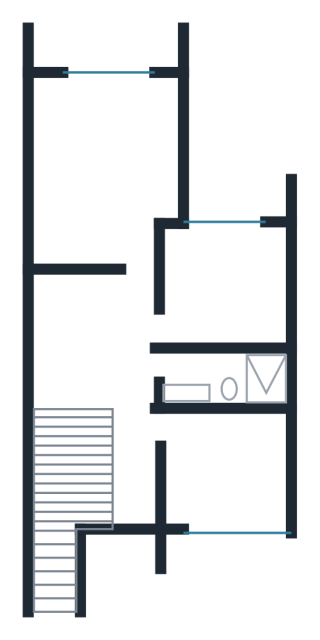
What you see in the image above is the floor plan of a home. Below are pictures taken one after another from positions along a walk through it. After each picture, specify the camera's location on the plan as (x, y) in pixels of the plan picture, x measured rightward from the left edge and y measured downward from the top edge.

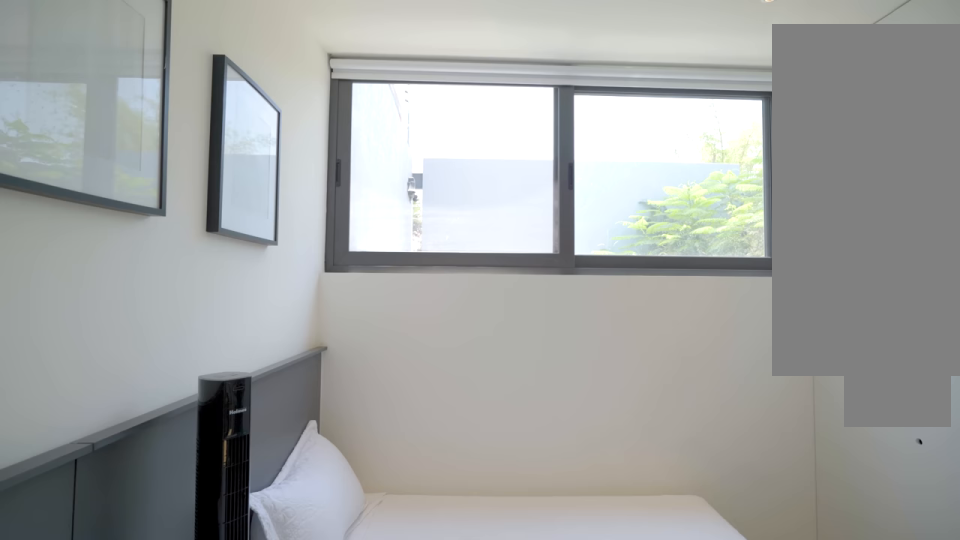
(192, 485)
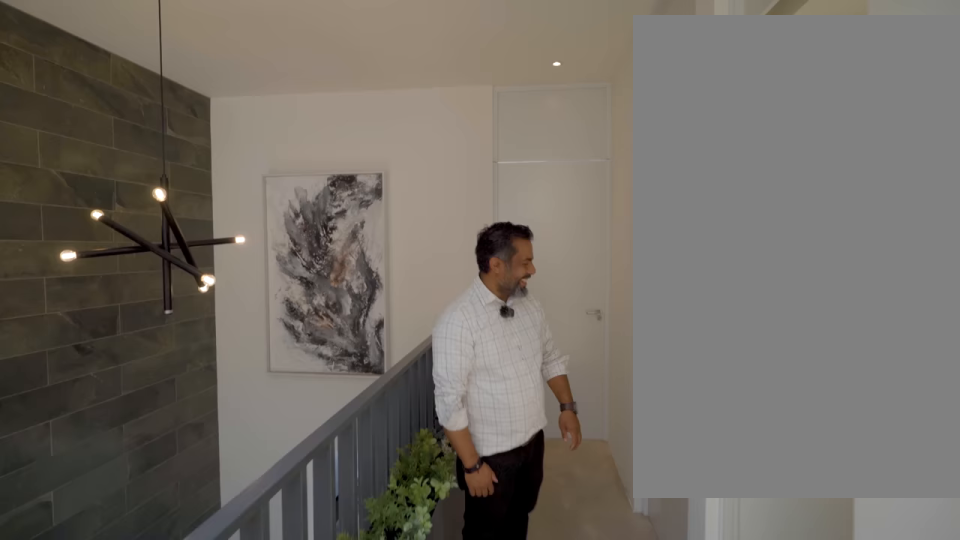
(138, 358)
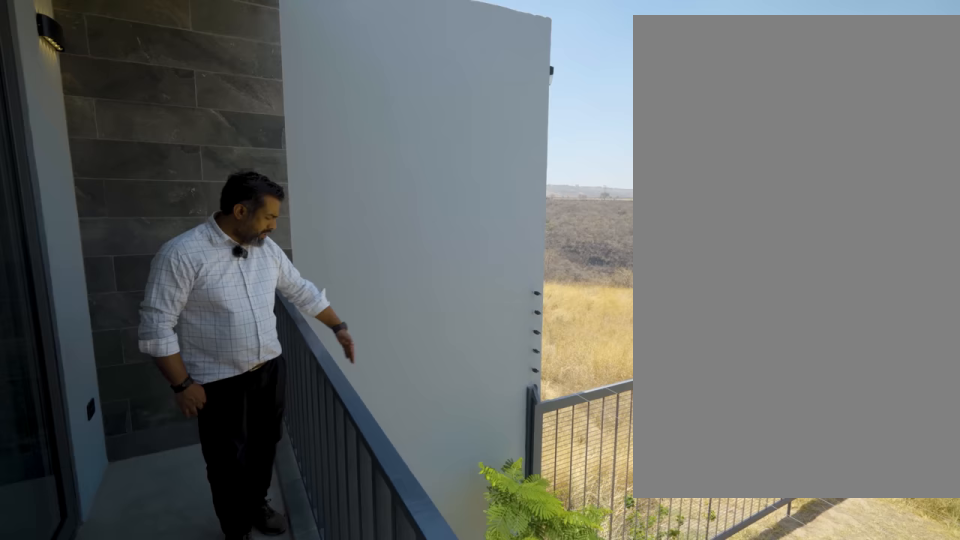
(103, 53)
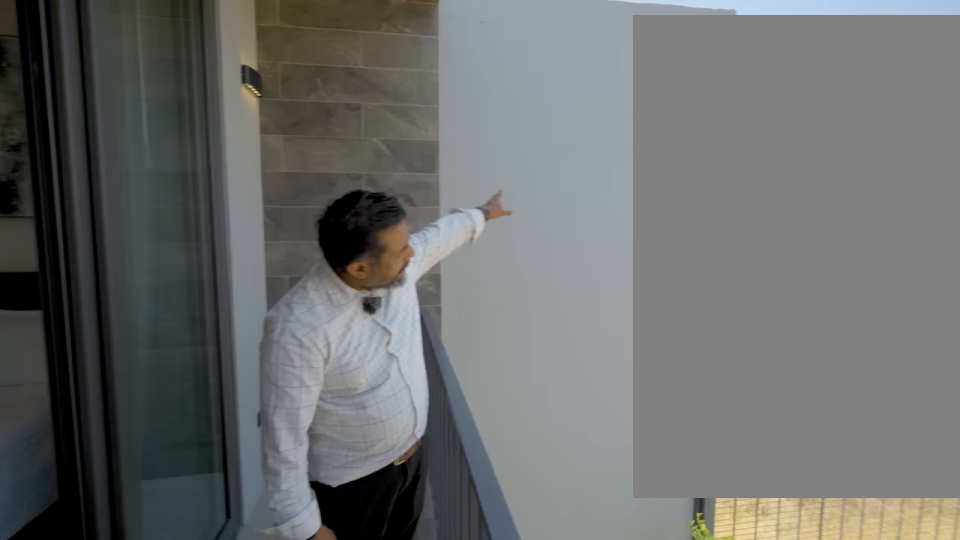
(121, 53)
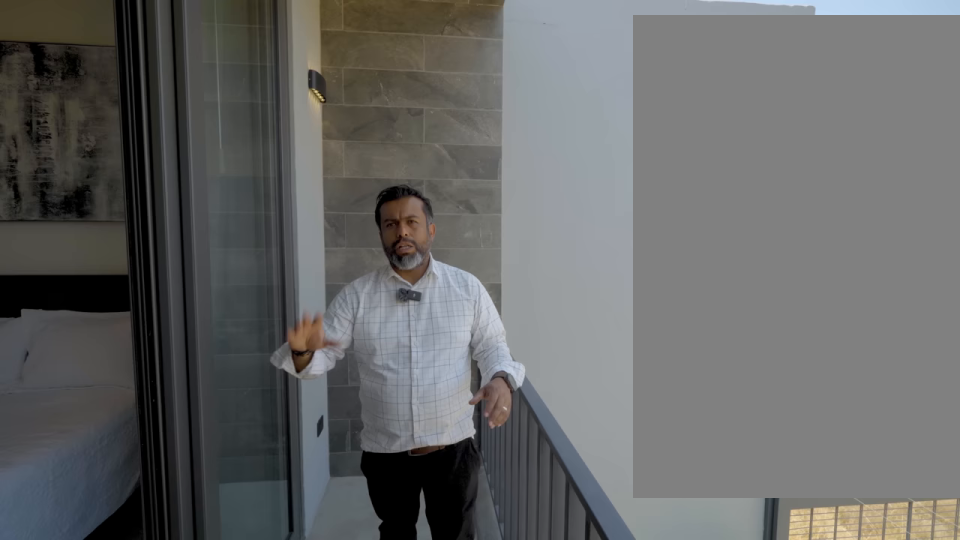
(120, 54)
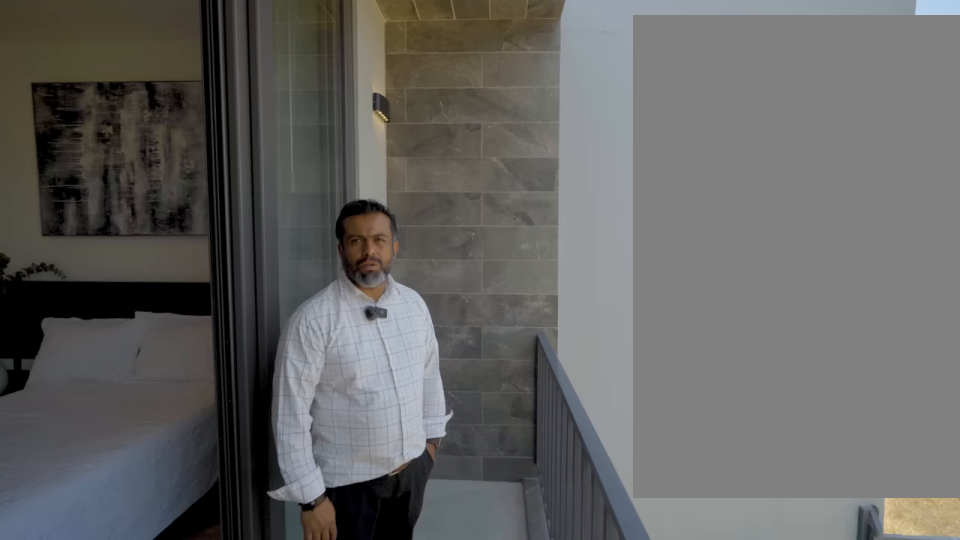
(121, 53)
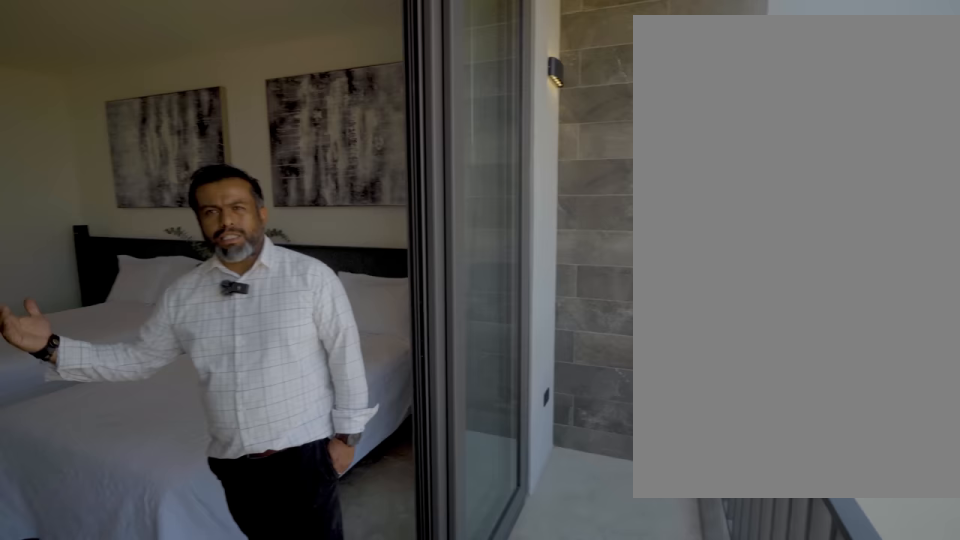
(121, 54)
